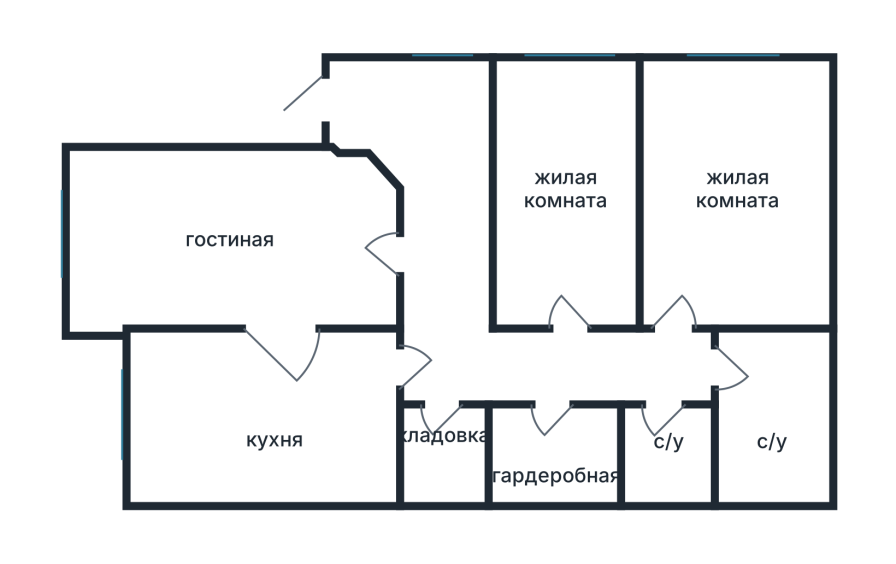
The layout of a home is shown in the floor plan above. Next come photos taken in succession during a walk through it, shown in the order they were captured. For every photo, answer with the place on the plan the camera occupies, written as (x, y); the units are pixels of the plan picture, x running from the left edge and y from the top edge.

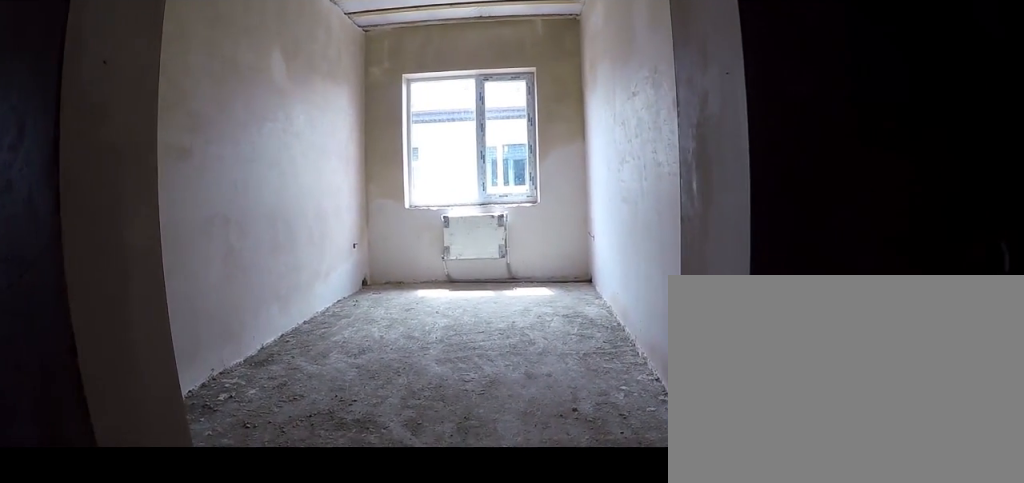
(587, 347)
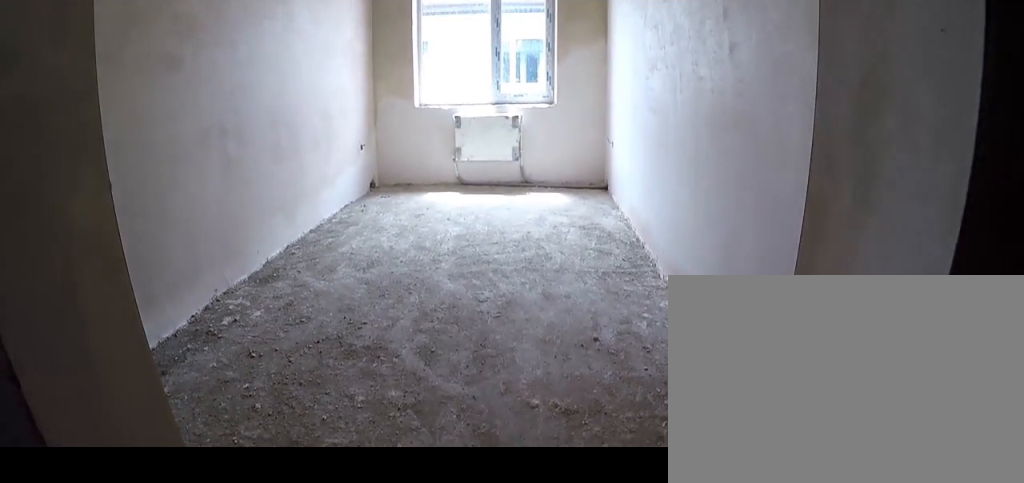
(572, 334)
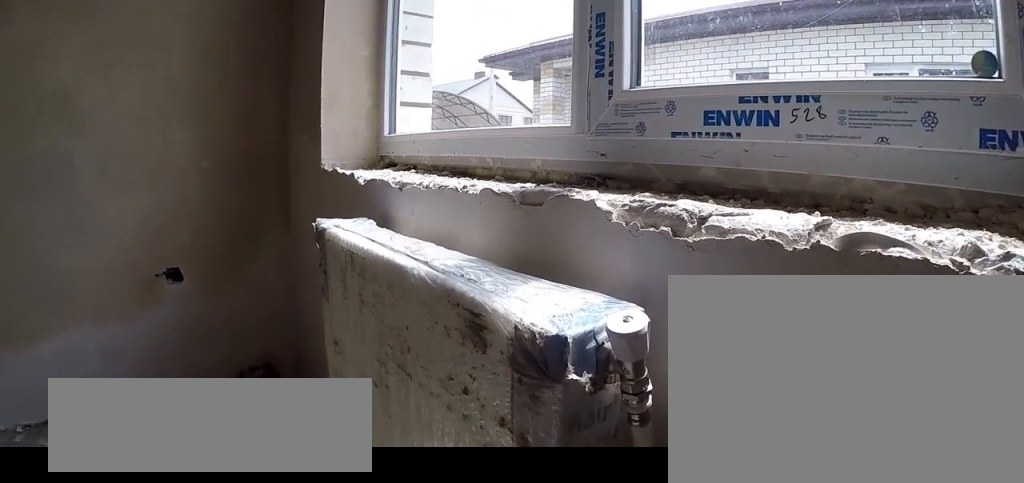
(614, 89)
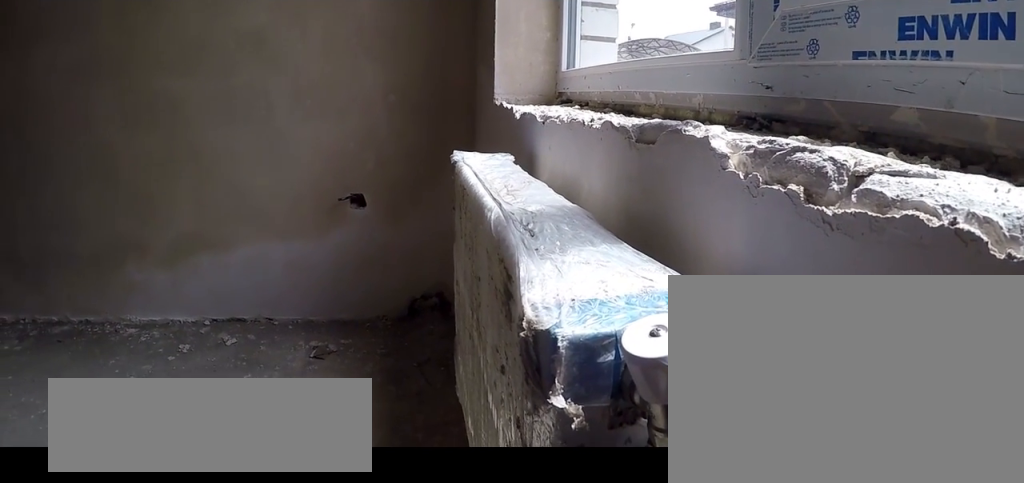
(615, 89)
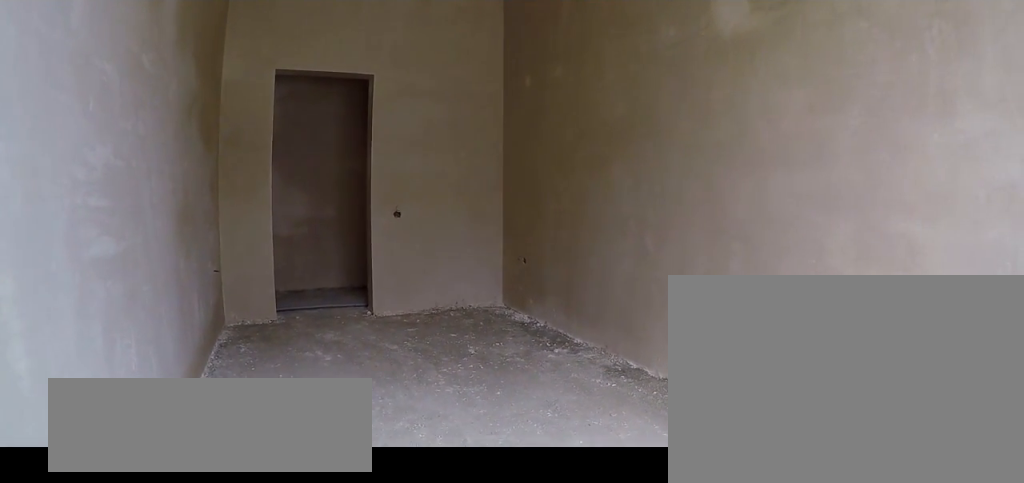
(612, 102)
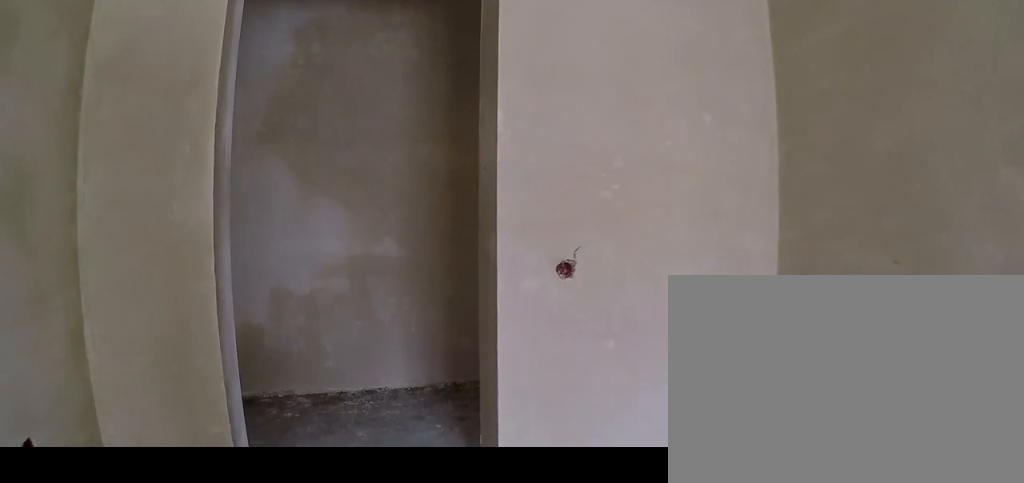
(576, 275)
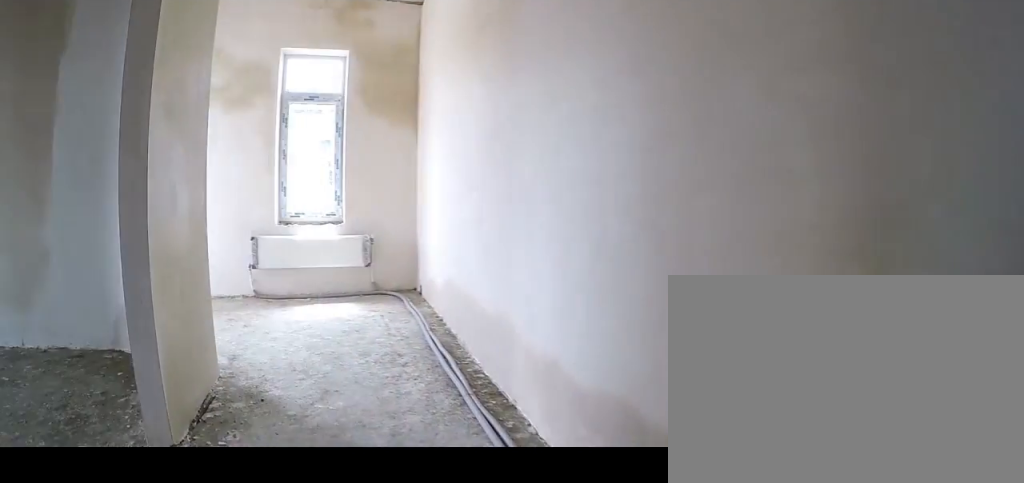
(452, 304)
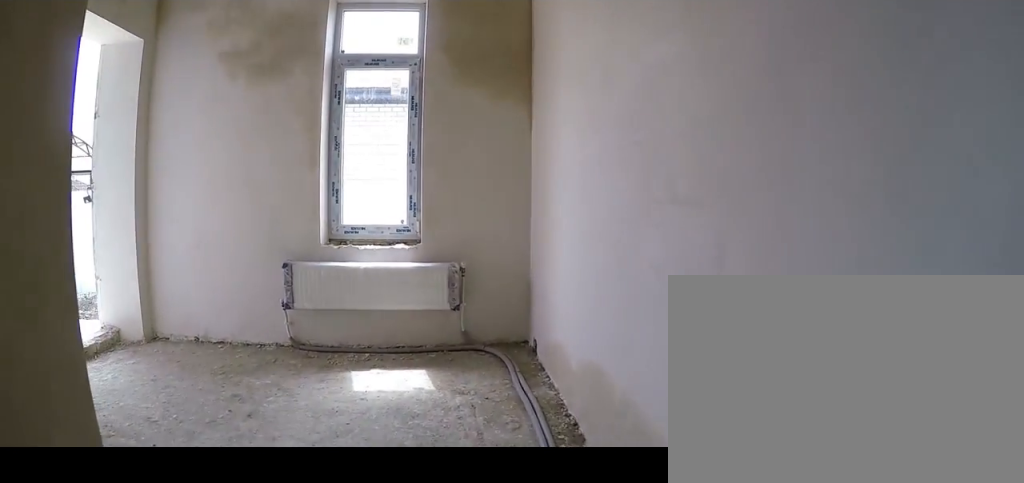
(440, 228)
